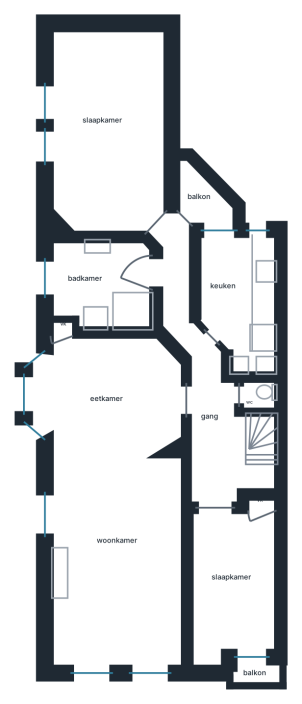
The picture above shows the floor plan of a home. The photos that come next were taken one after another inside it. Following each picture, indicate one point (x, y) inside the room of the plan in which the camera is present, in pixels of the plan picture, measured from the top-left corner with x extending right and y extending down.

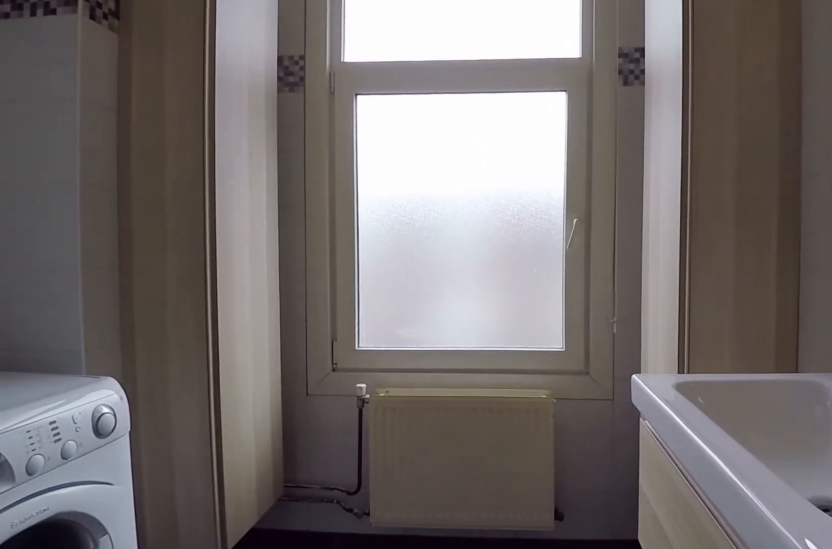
(103, 286)
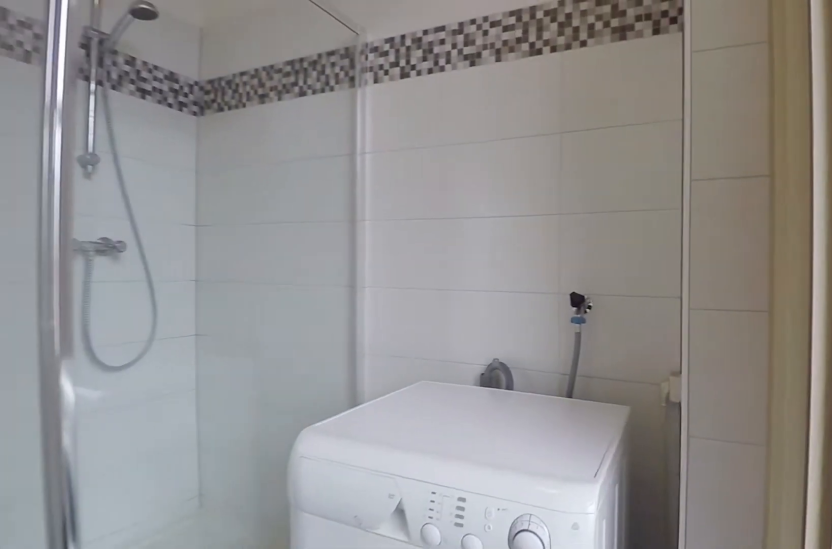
(103, 286)
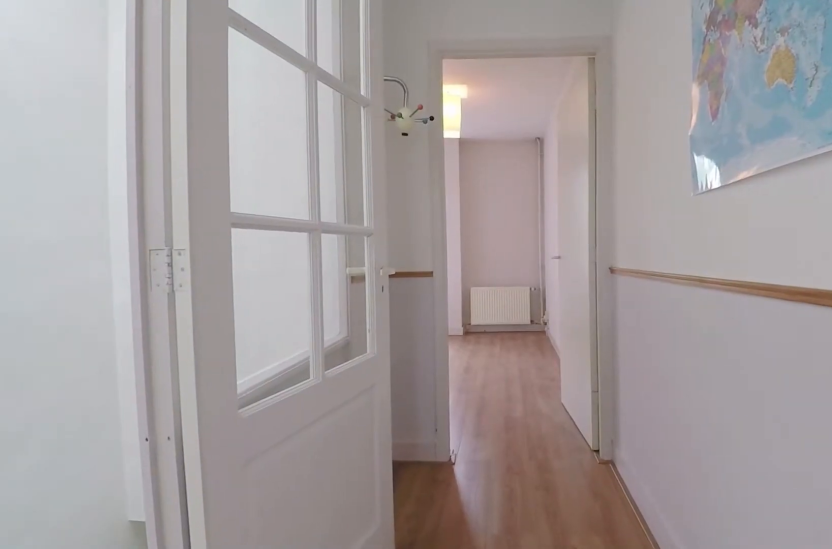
(259, 440)
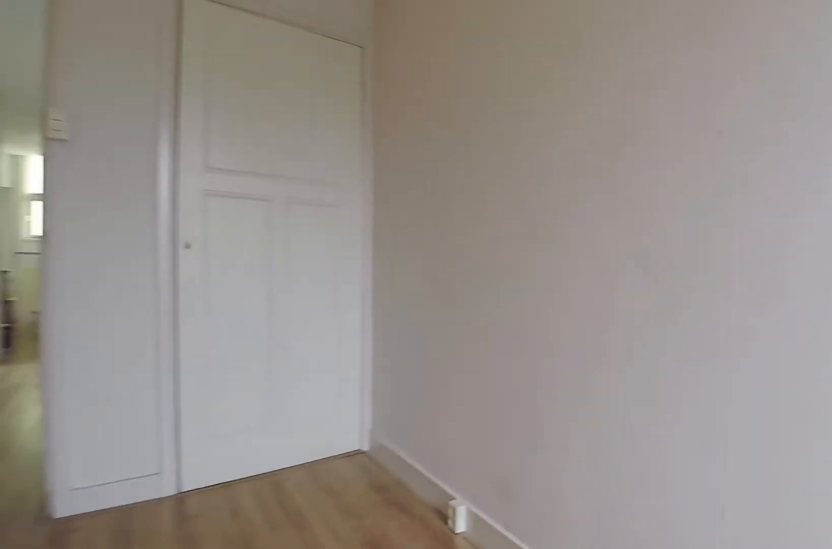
(232, 584)
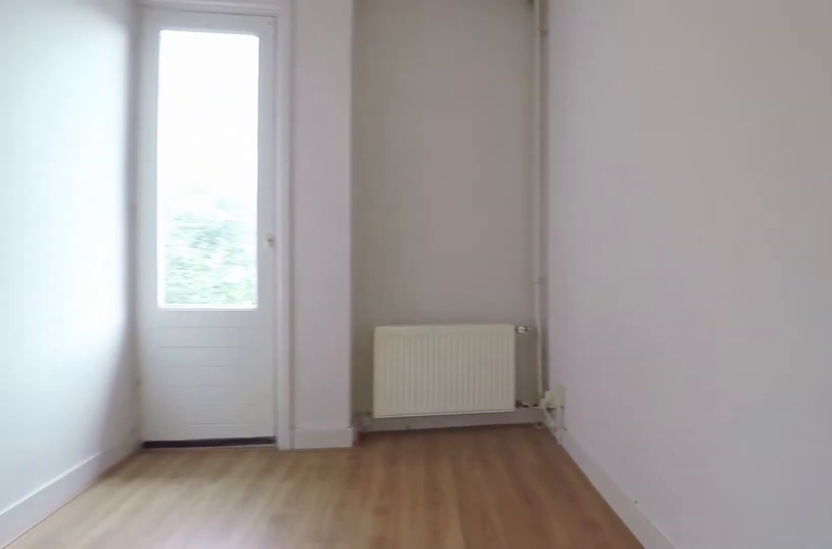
(232, 584)
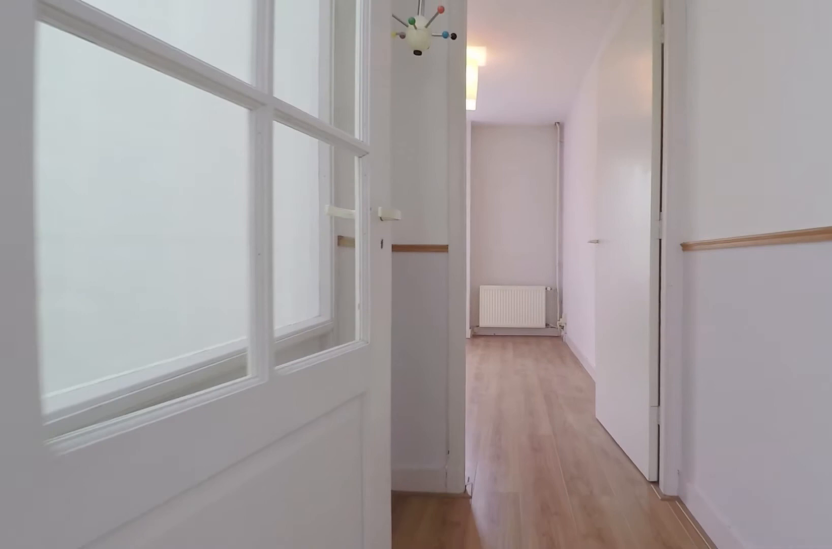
(261, 440)
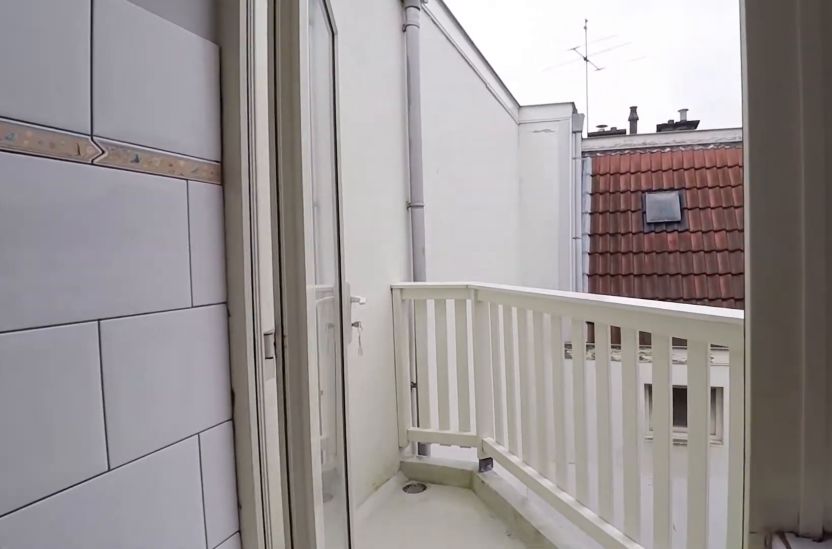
(240, 288)
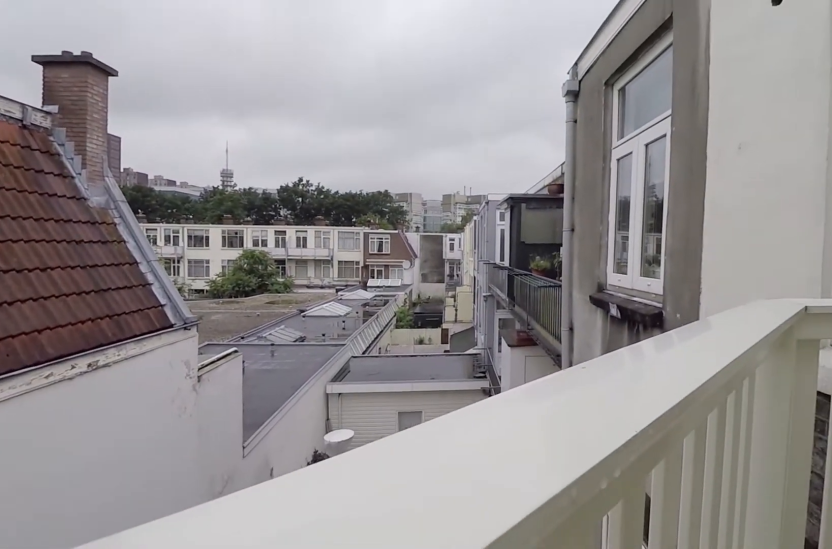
(203, 201)
